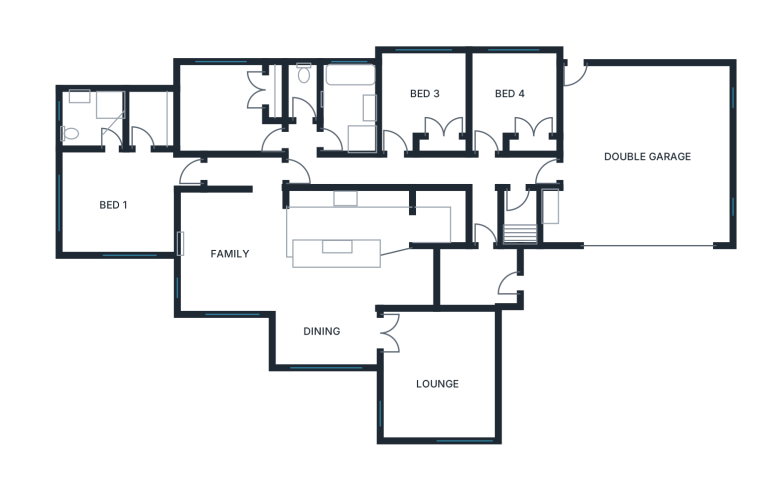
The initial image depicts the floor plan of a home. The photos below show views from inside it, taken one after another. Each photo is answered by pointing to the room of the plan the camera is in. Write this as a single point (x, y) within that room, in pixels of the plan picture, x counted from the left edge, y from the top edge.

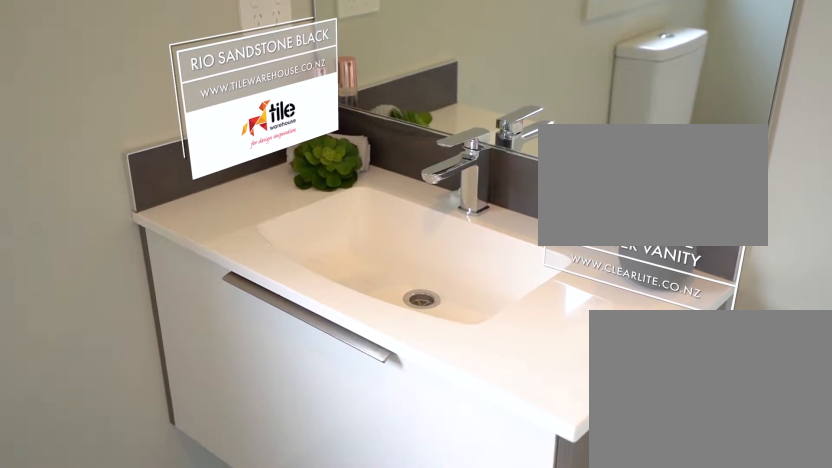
(95, 119)
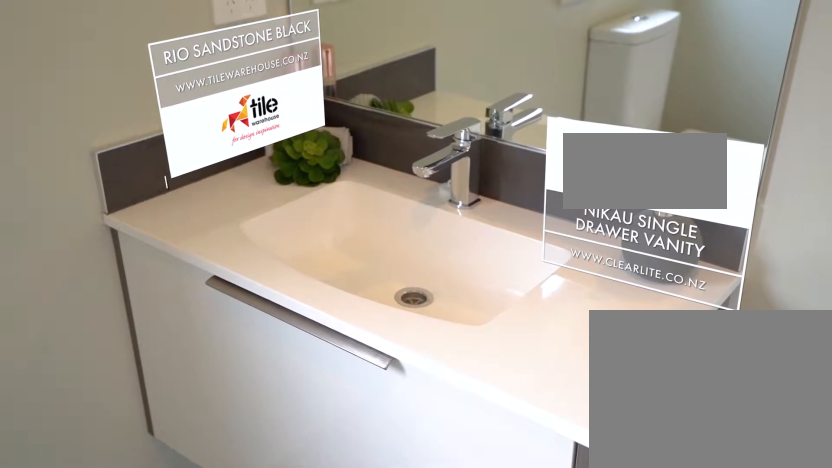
(95, 119)
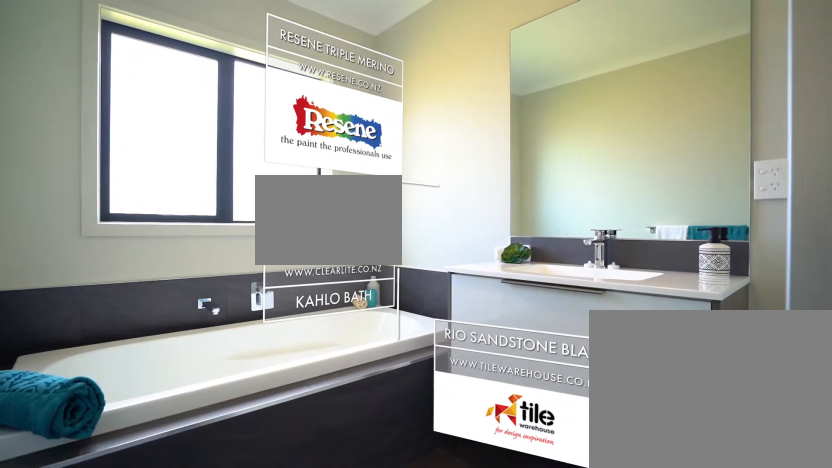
(349, 109)
